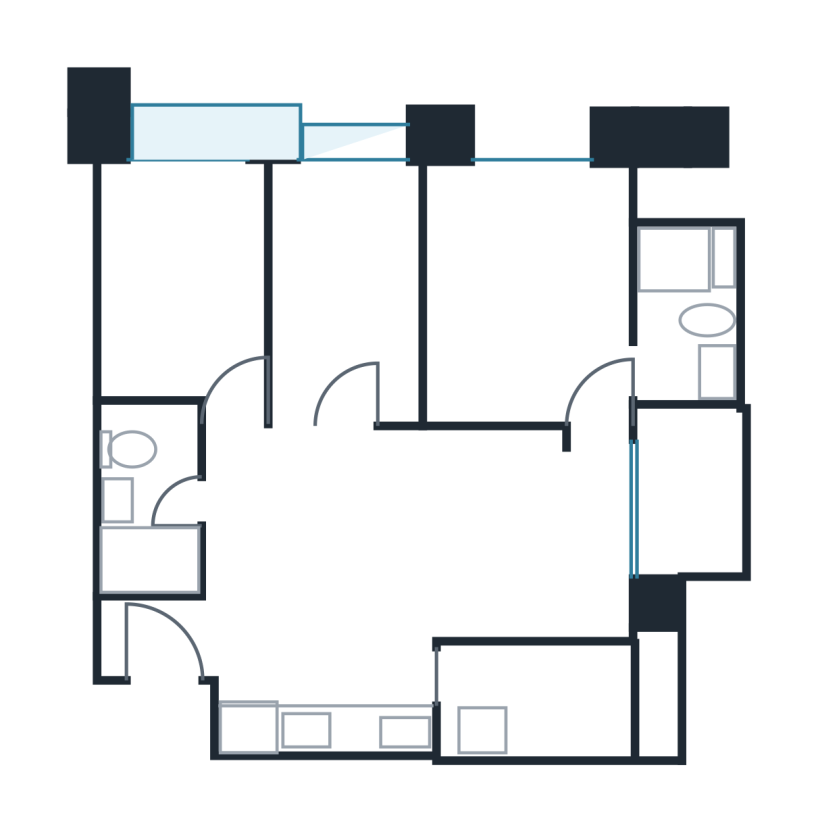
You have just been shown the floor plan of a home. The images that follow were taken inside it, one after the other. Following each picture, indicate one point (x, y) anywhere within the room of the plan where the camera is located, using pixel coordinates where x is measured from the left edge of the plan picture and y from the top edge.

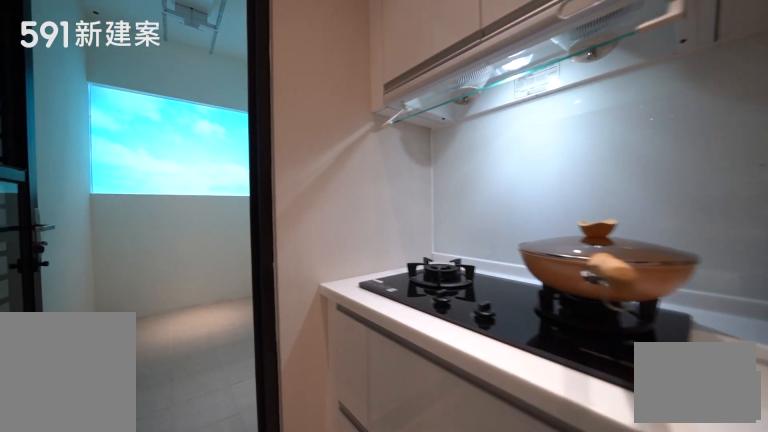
(320, 698)
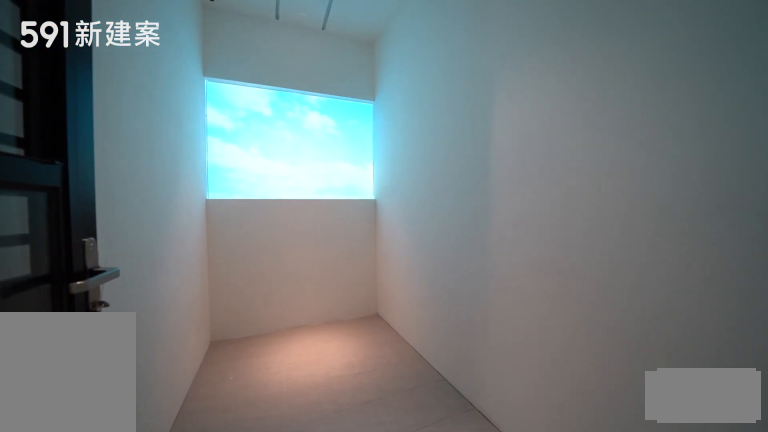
(537, 701)
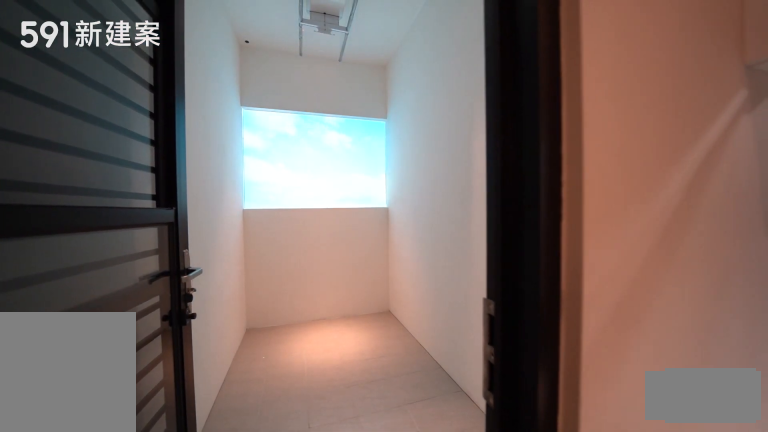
(537, 701)
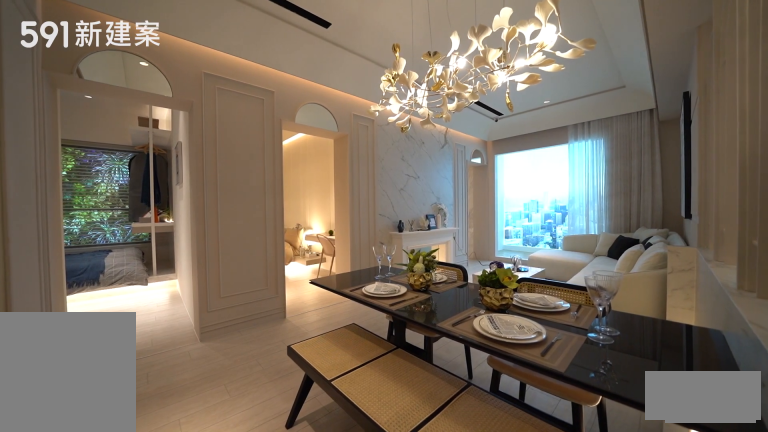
(283, 533)
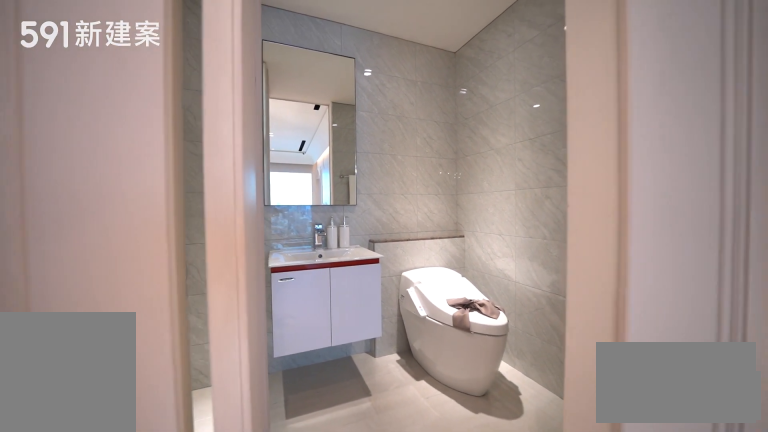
(147, 497)
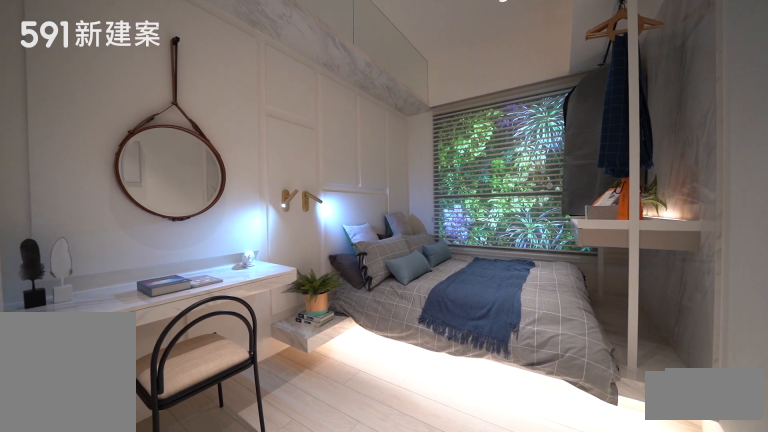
(174, 276)
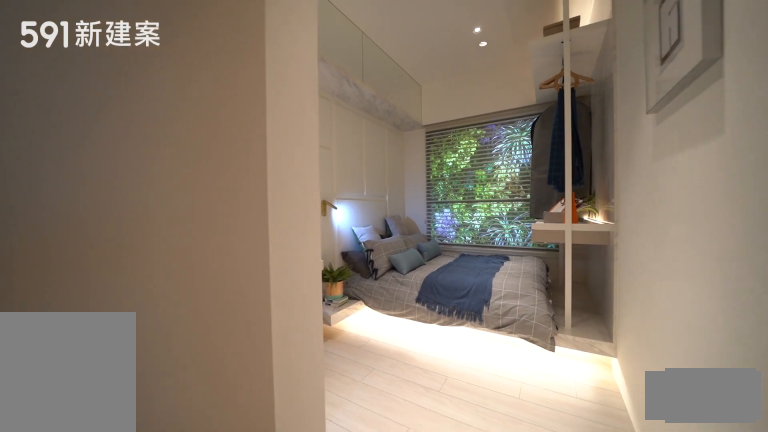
(174, 276)
